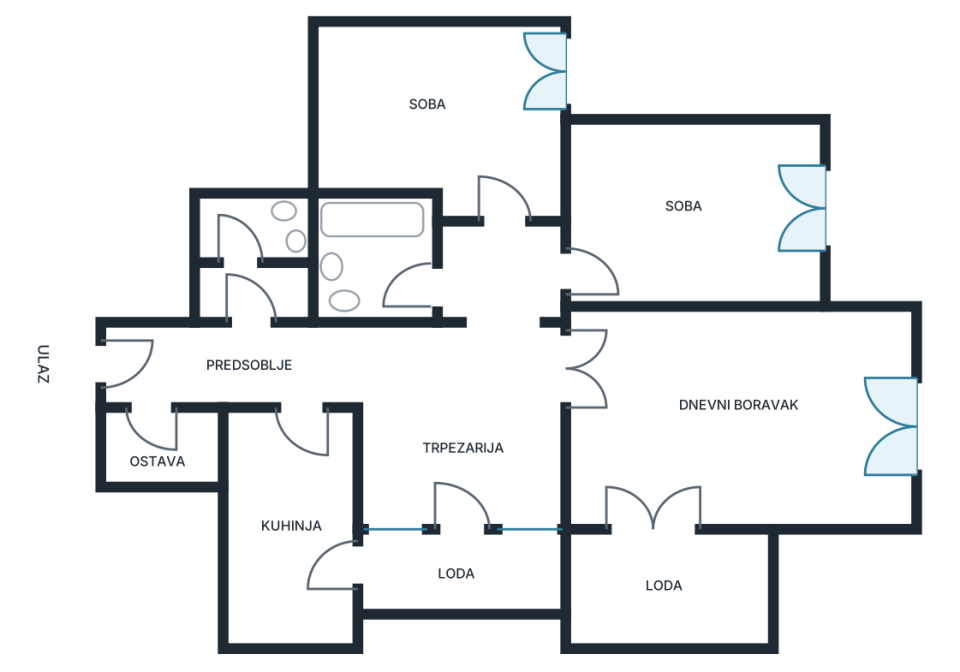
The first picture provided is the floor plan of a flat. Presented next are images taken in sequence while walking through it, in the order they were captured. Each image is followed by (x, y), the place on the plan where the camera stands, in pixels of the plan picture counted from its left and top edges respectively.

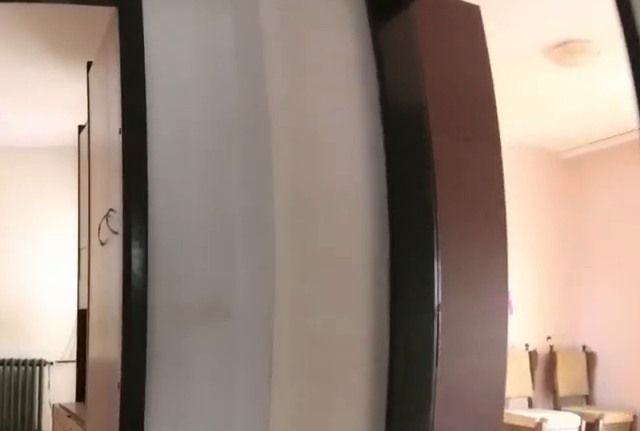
(503, 360)
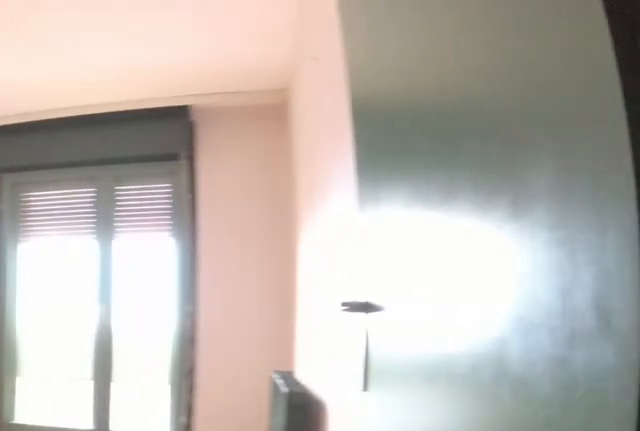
(513, 287)
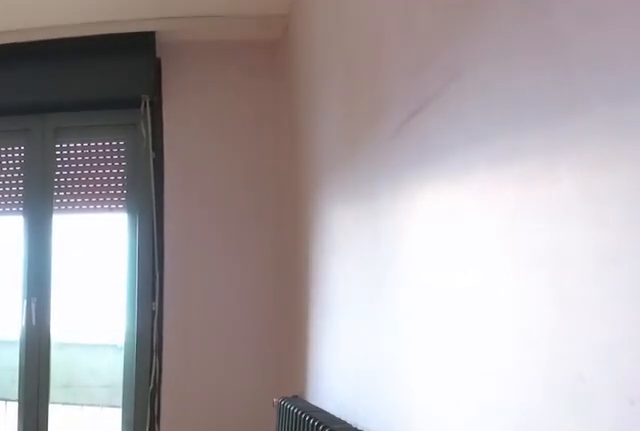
(564, 287)
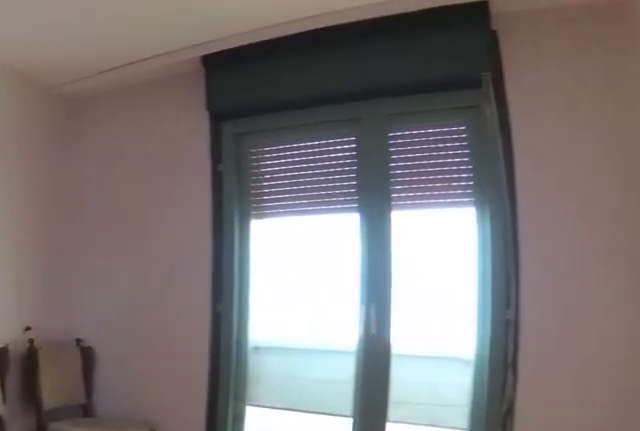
(575, 293)
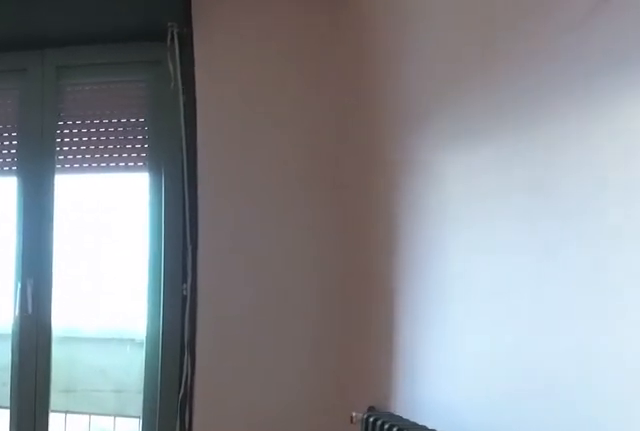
(649, 273)
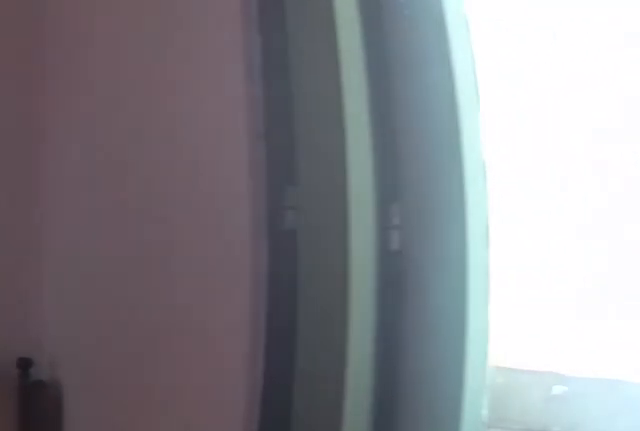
(809, 255)
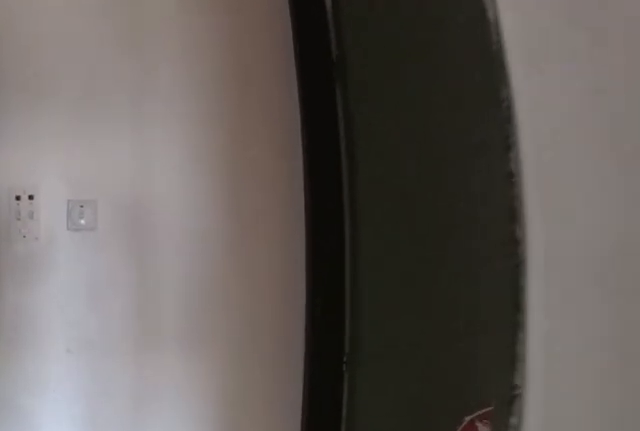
(616, 259)
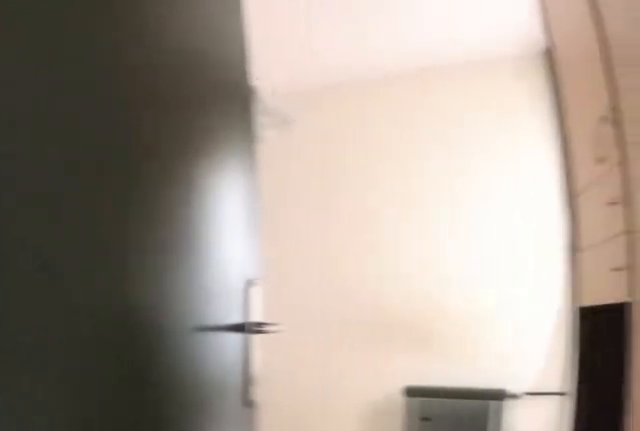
(522, 287)
